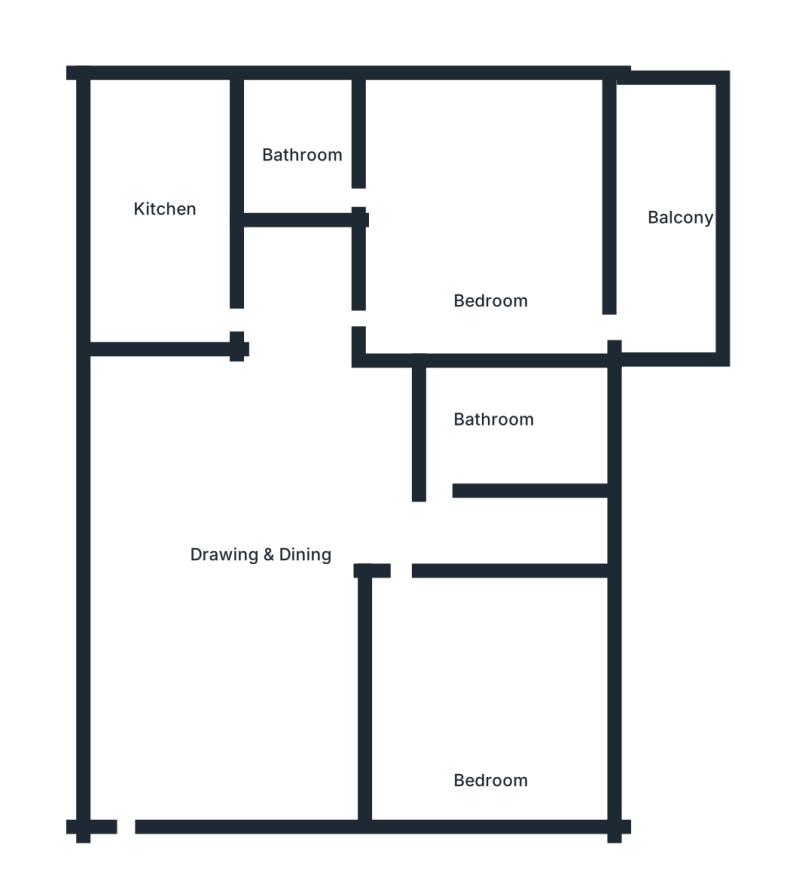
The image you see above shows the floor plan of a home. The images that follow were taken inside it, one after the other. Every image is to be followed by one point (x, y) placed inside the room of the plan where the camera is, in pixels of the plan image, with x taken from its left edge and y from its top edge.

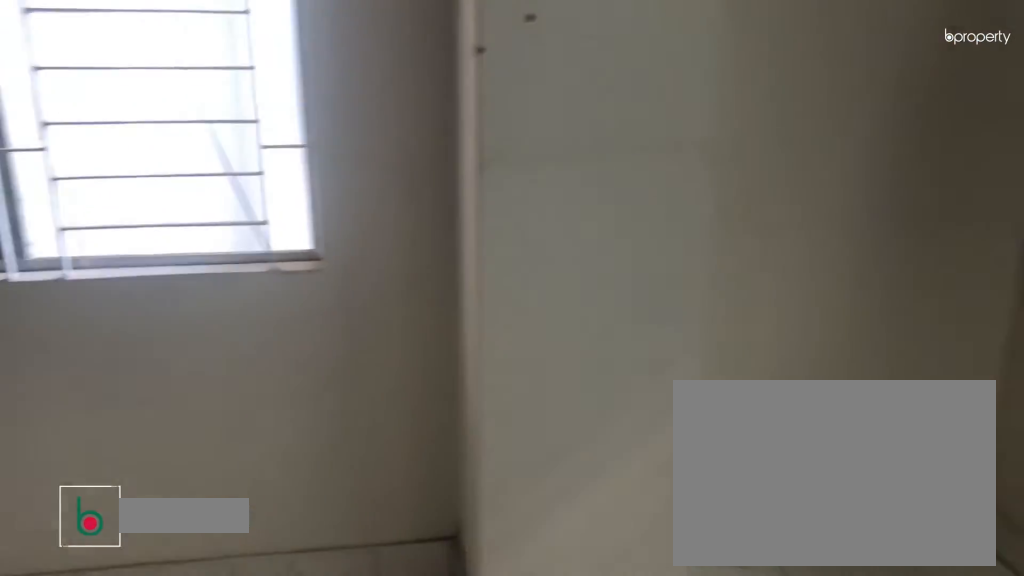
(480, 226)
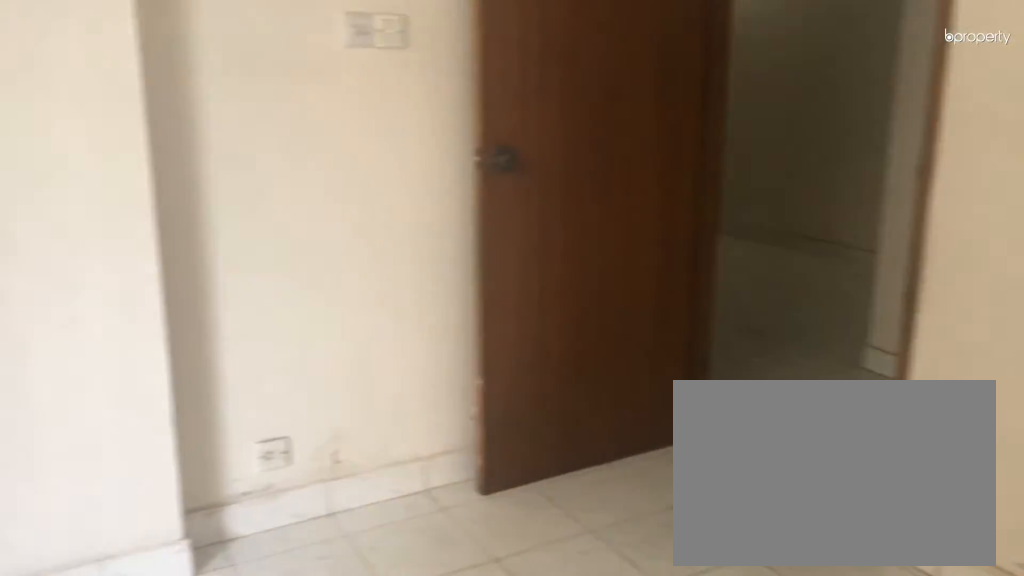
(480, 226)
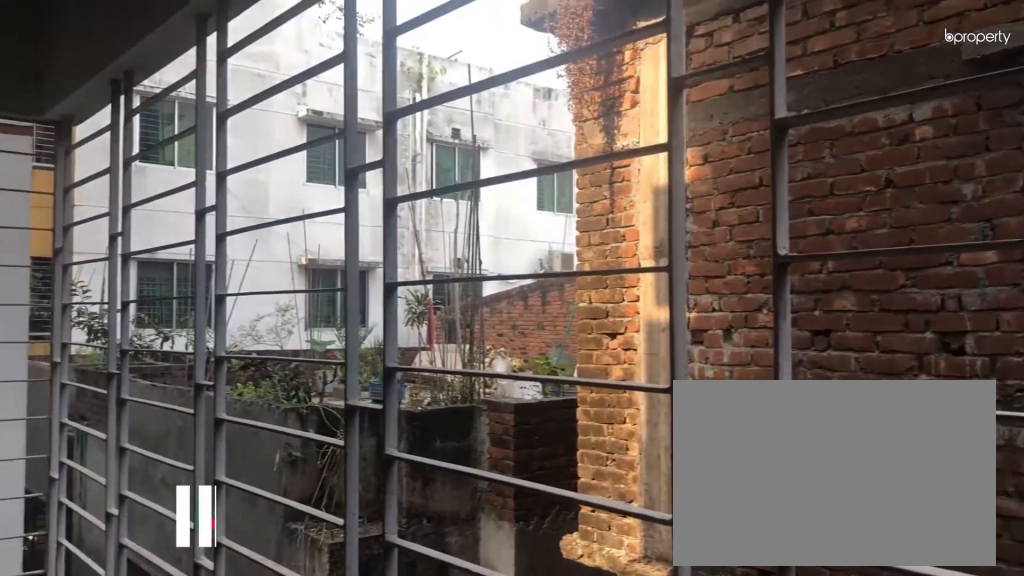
(669, 198)
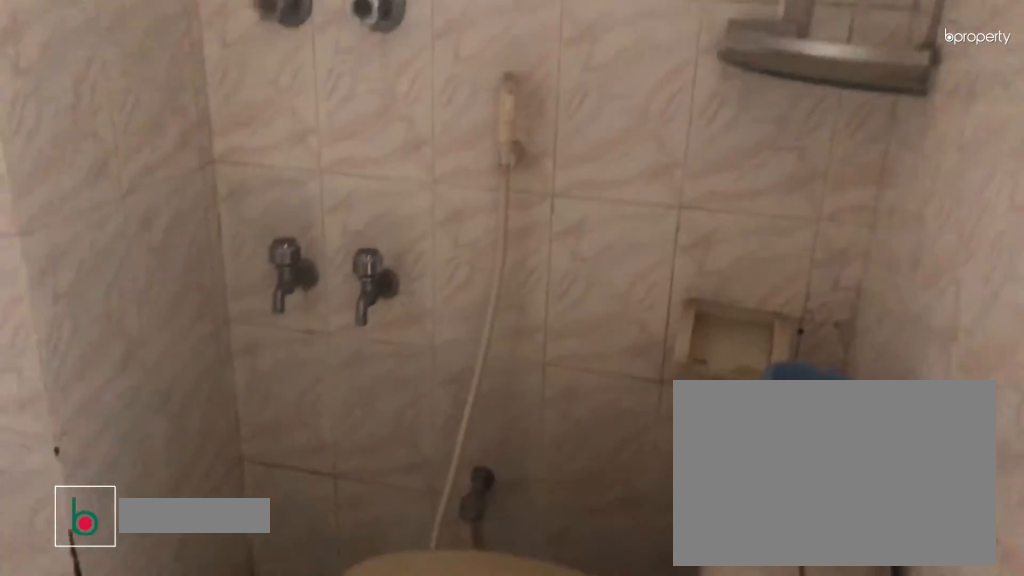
(303, 141)
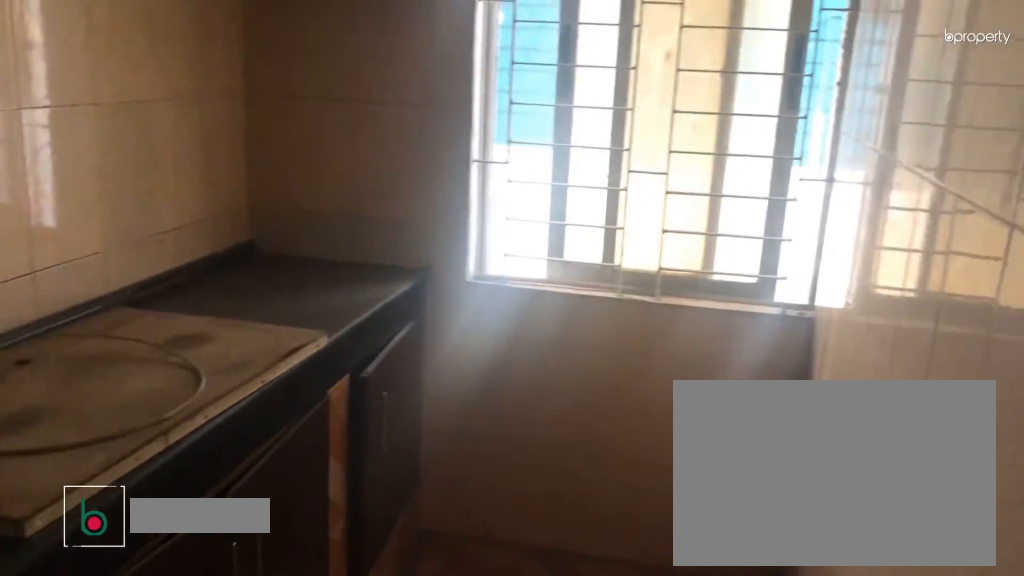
(166, 187)
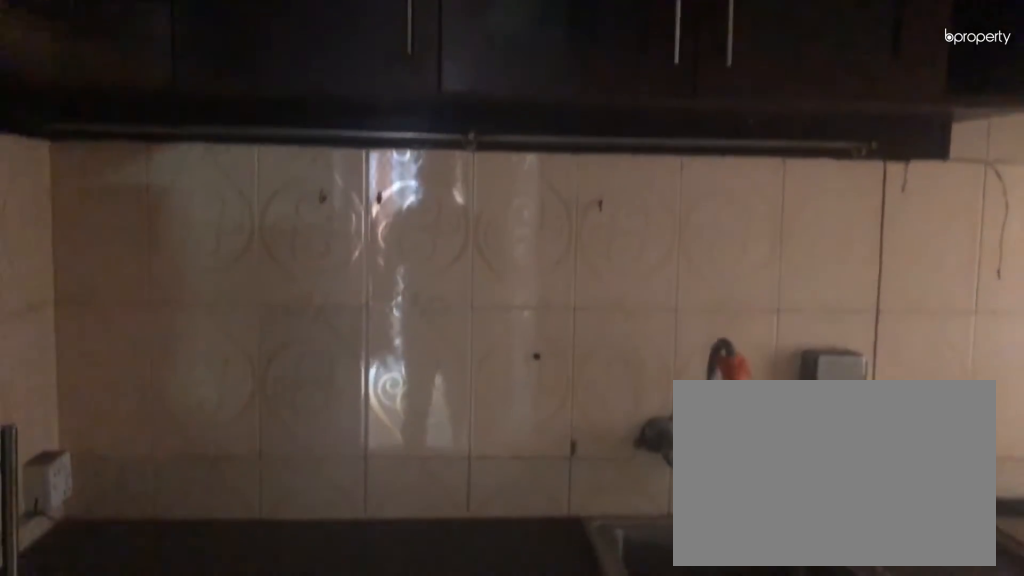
(166, 186)
